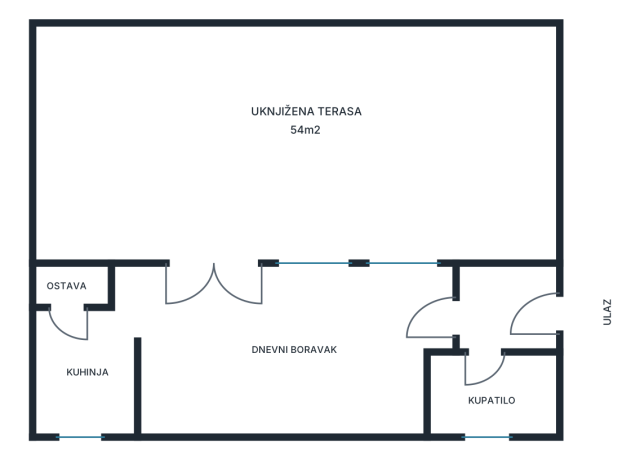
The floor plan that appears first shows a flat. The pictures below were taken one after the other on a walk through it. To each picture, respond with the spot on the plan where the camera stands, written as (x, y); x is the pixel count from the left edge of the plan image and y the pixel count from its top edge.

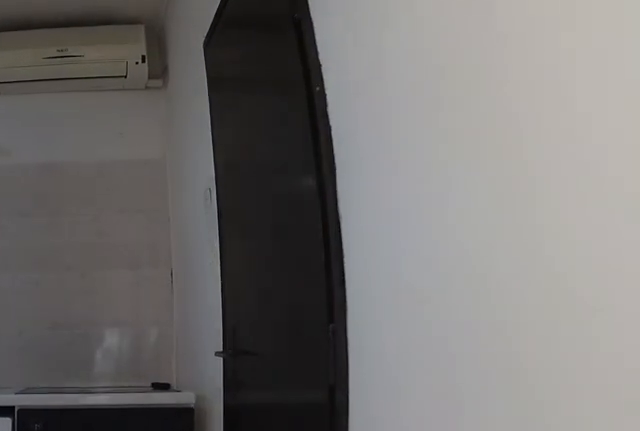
(182, 315)
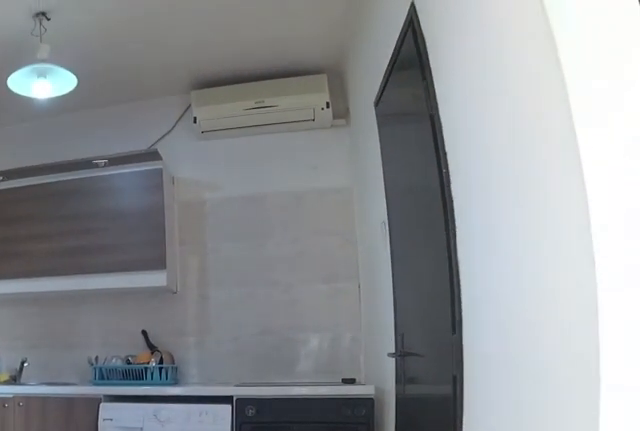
(193, 314)
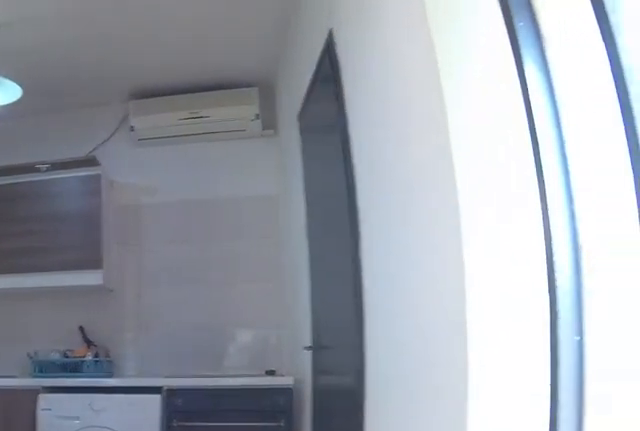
(202, 315)
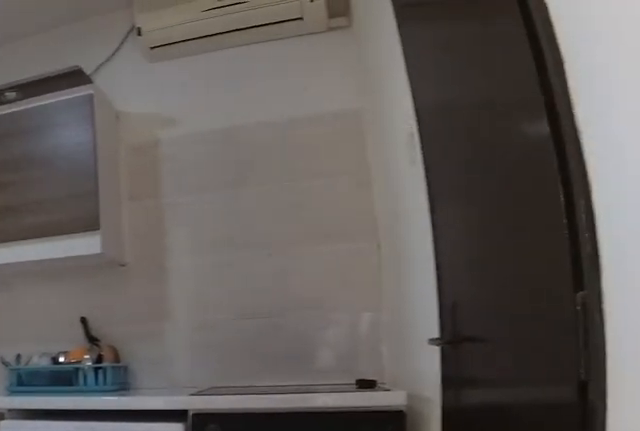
(167, 284)
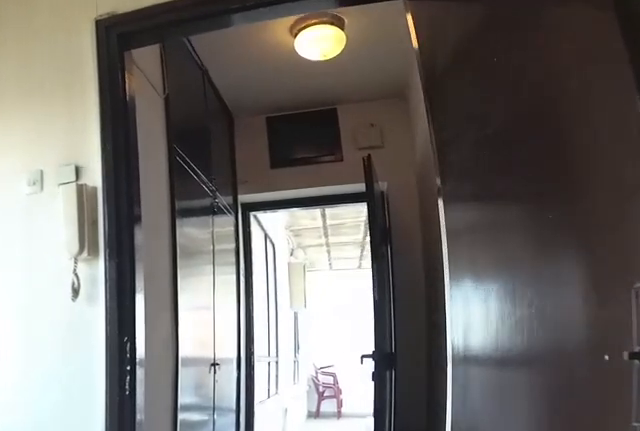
(349, 332)
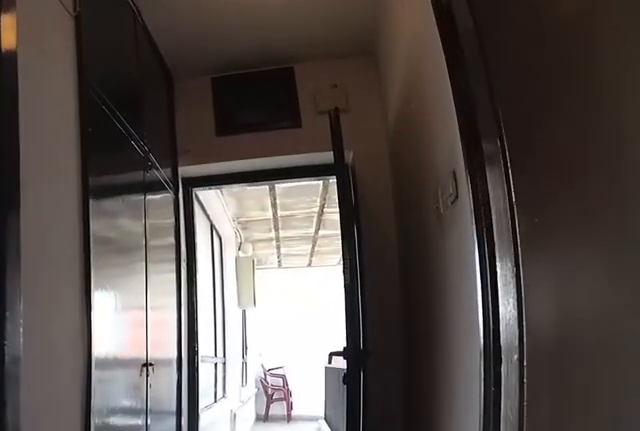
(375, 327)
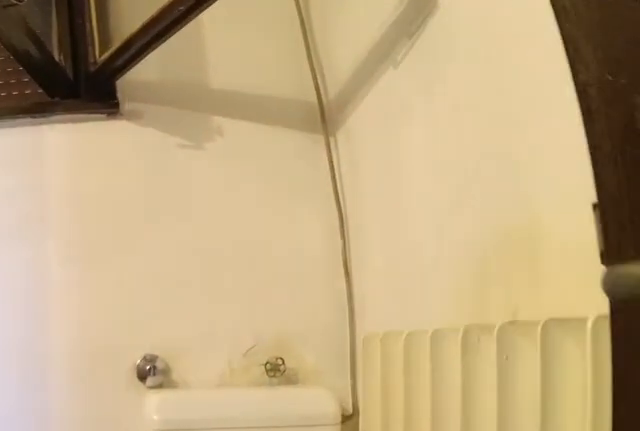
(455, 347)
